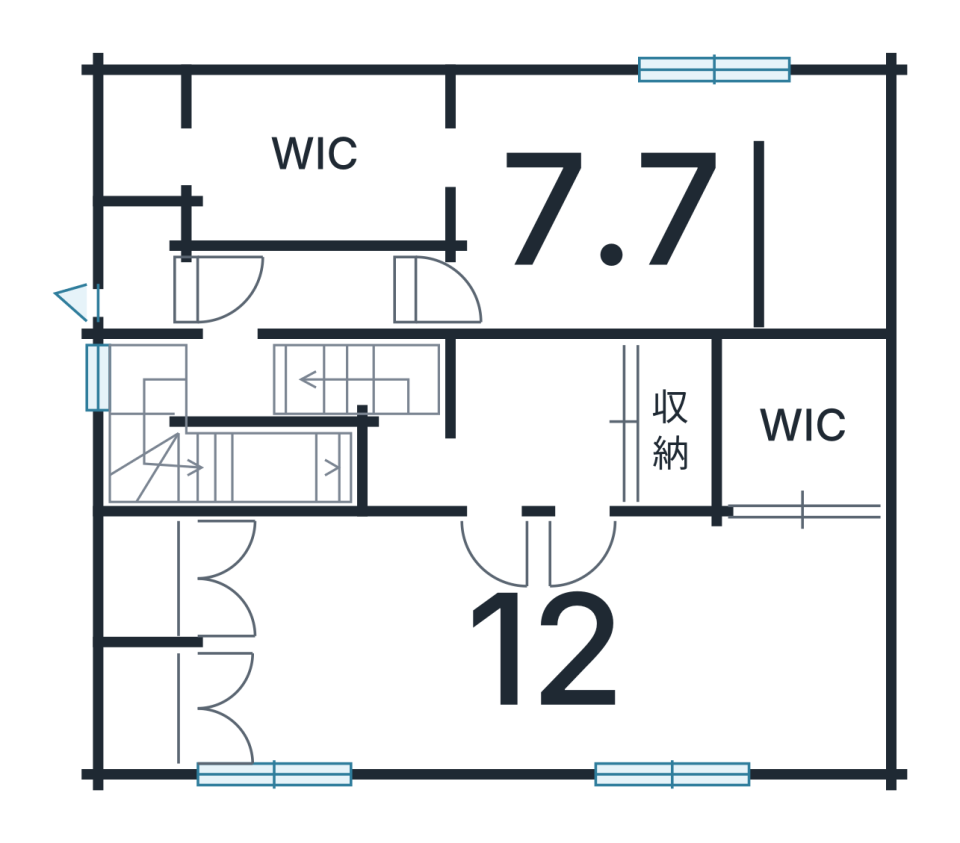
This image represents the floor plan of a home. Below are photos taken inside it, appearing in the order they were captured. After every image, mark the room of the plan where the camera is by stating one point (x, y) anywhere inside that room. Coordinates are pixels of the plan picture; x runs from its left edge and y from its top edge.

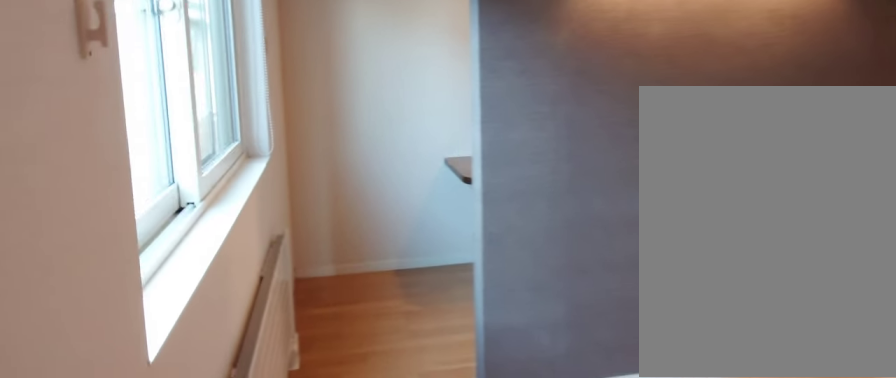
(592, 217)
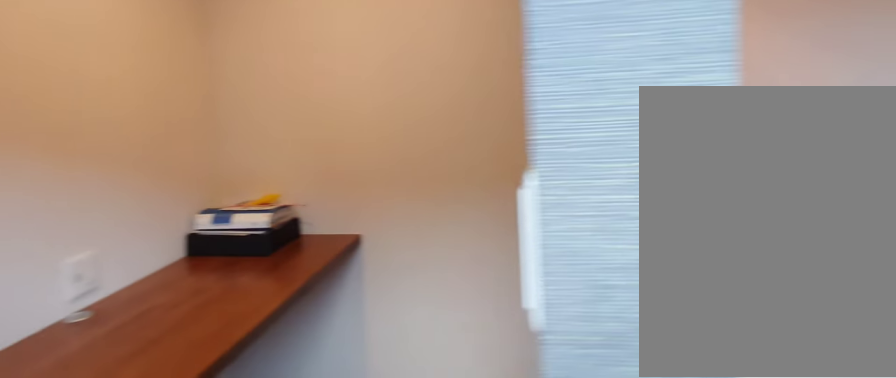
(592, 217)
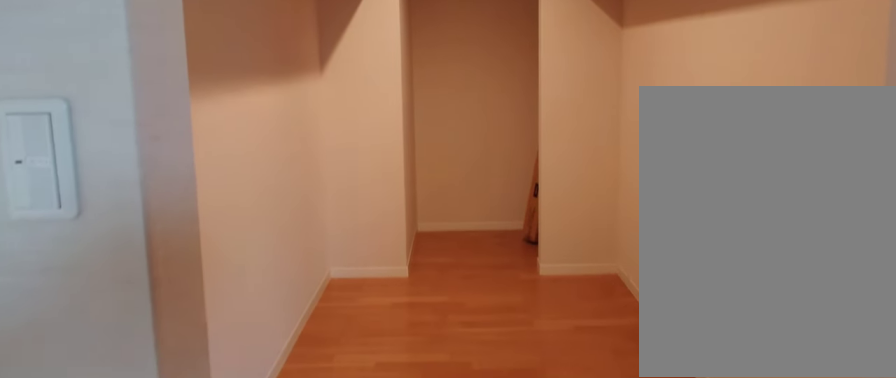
(296, 163)
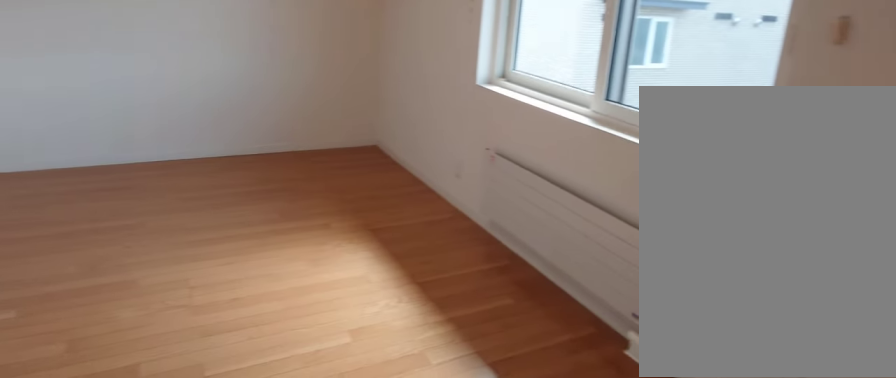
(536, 669)
